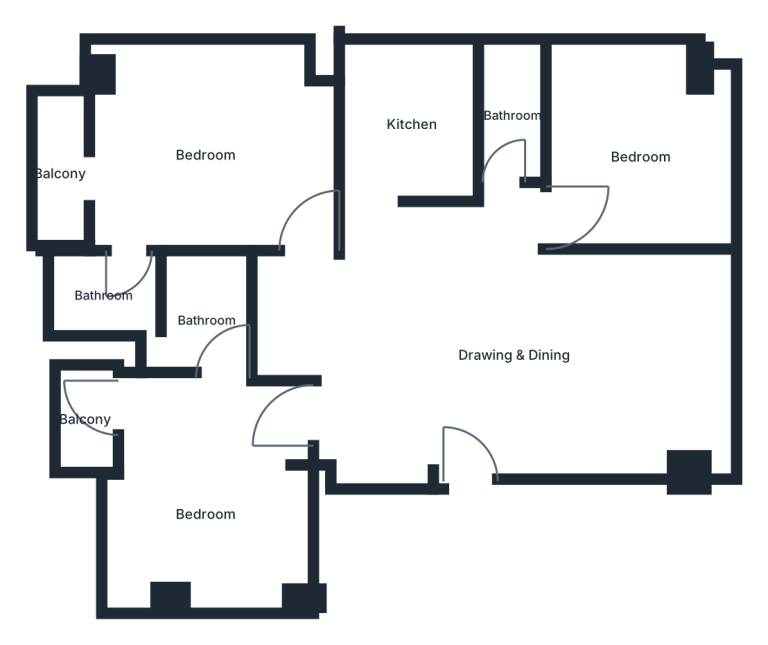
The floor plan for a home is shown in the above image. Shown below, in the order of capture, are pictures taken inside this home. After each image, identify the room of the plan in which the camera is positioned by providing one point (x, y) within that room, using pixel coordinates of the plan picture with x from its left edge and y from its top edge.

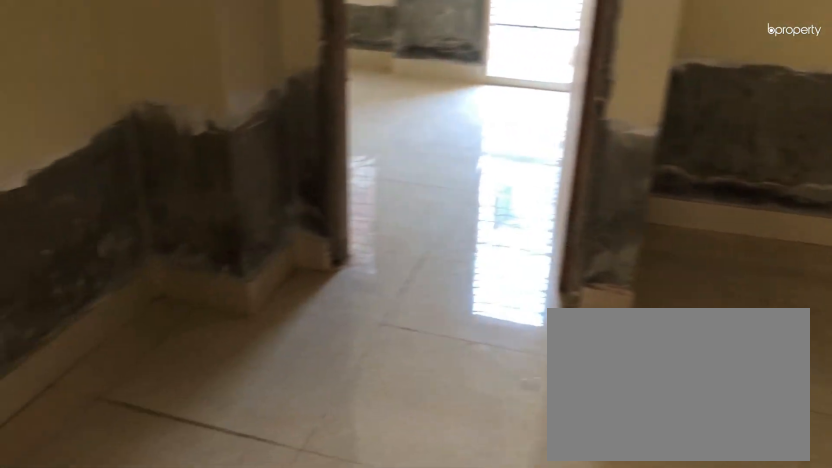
(510, 354)
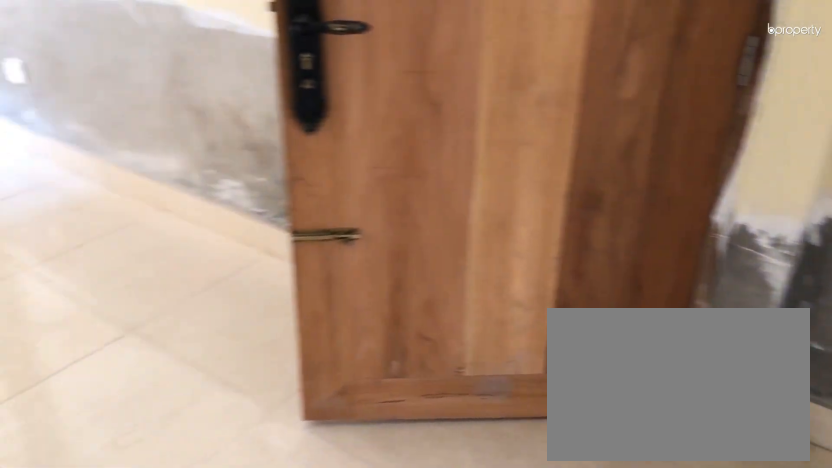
(510, 354)
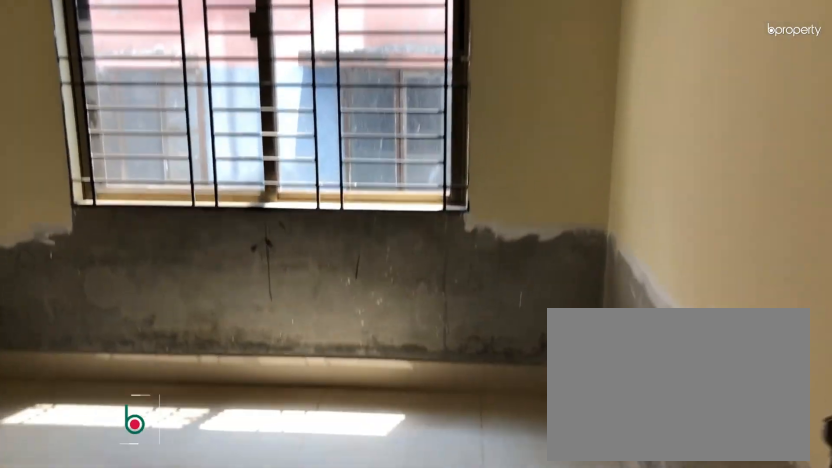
(643, 156)
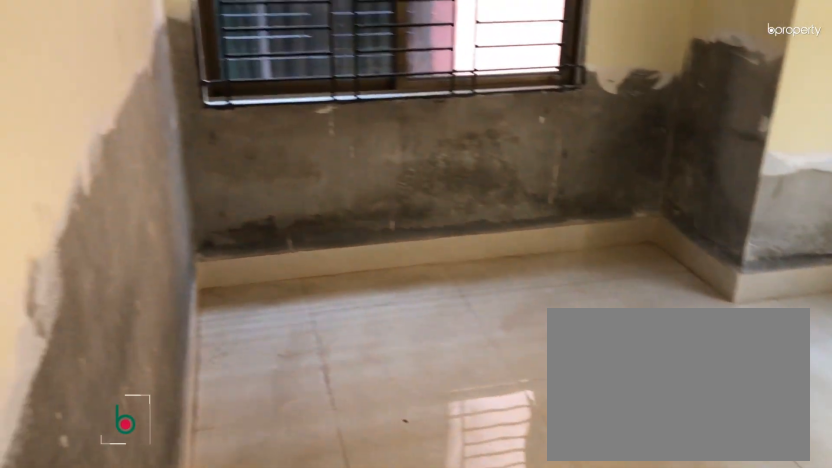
(643, 156)
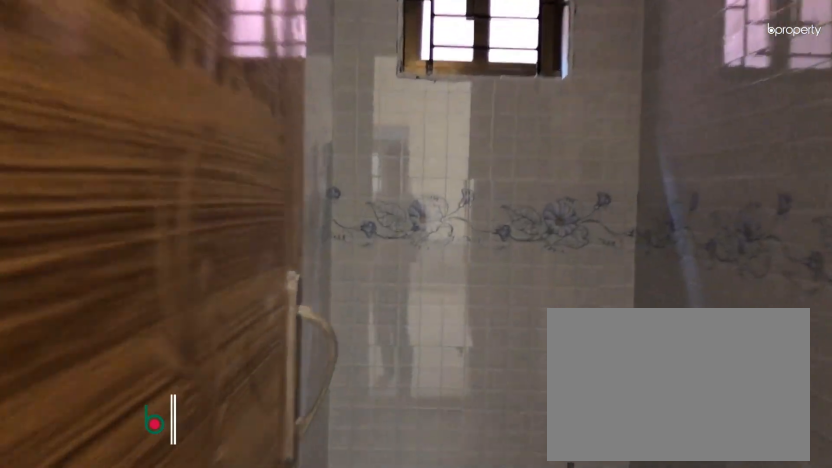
(514, 115)
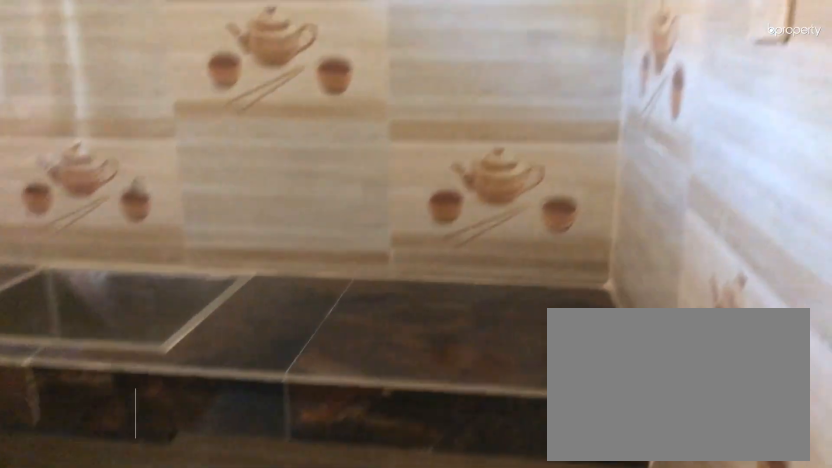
(413, 124)
